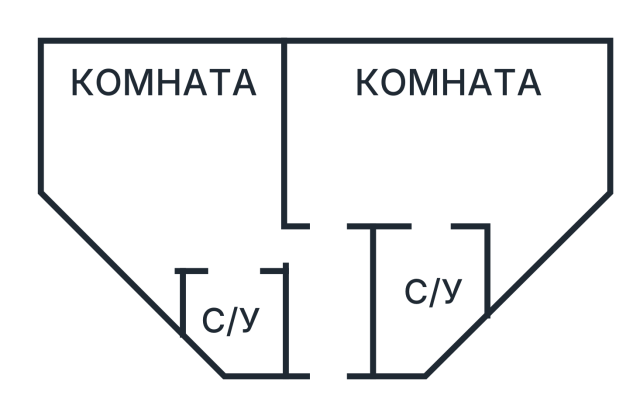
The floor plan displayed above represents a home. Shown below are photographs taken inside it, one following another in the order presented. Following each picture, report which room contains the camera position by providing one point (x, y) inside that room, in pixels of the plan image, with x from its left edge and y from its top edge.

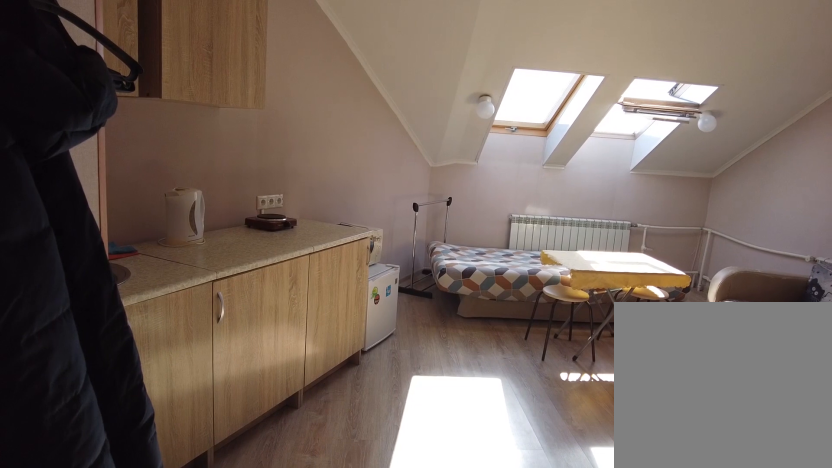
(215, 236)
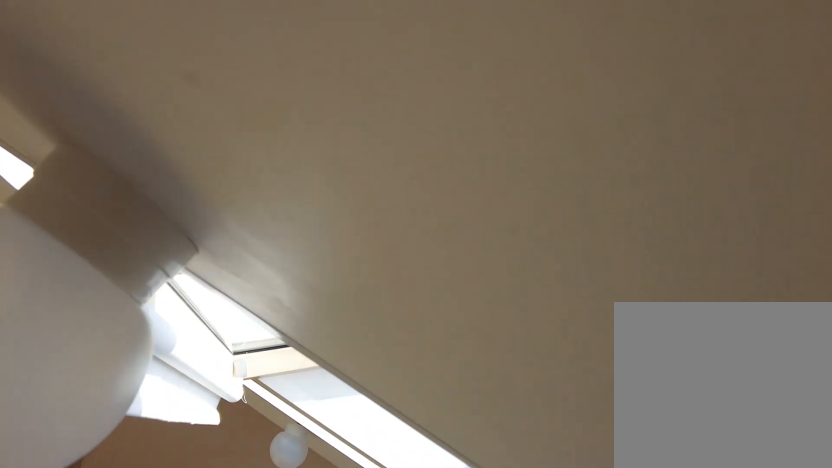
(237, 105)
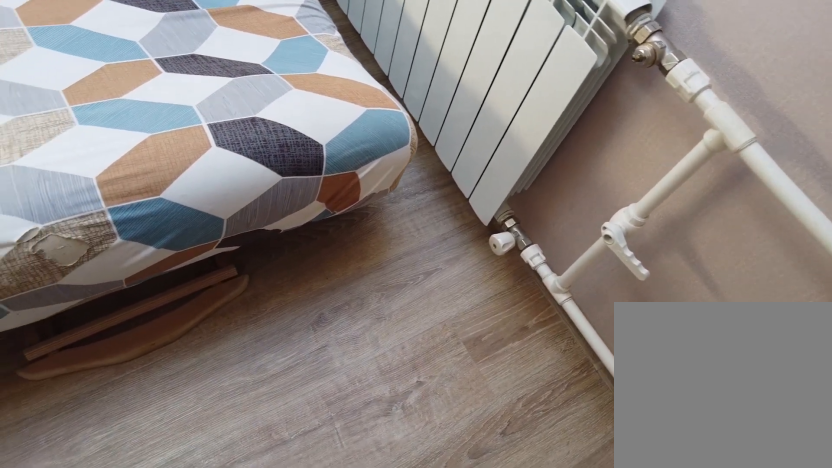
(237, 105)
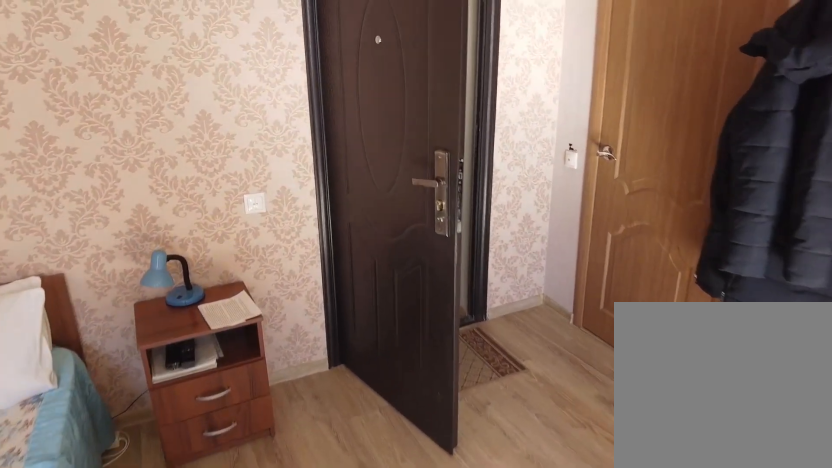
(253, 195)
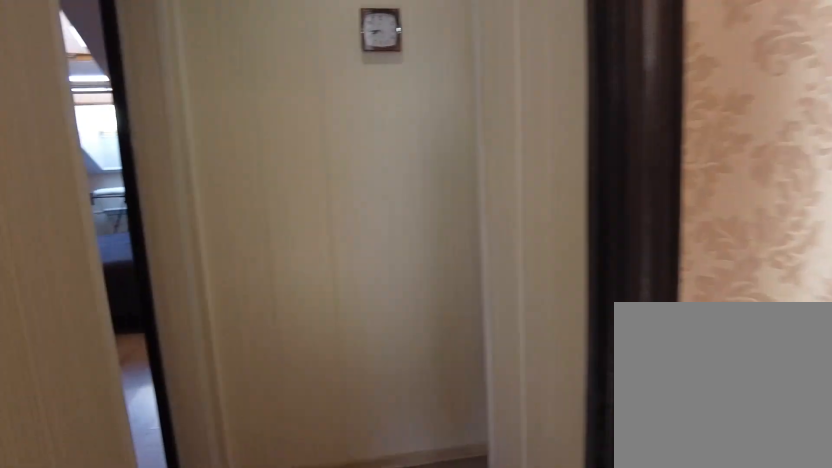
(268, 246)
